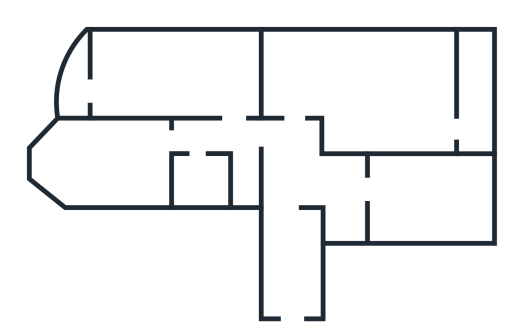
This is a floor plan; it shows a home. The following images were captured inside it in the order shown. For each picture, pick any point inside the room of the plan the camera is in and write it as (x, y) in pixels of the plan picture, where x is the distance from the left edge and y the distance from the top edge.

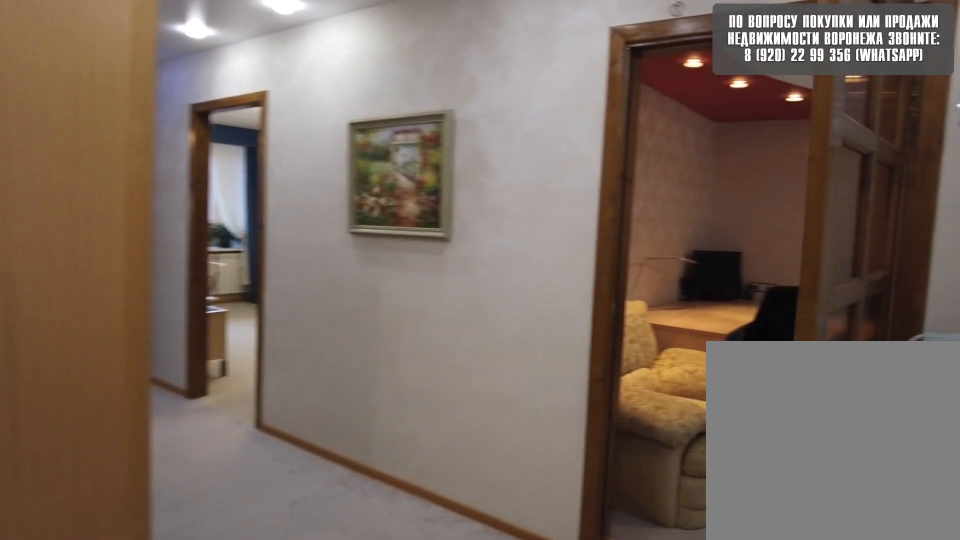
(301, 182)
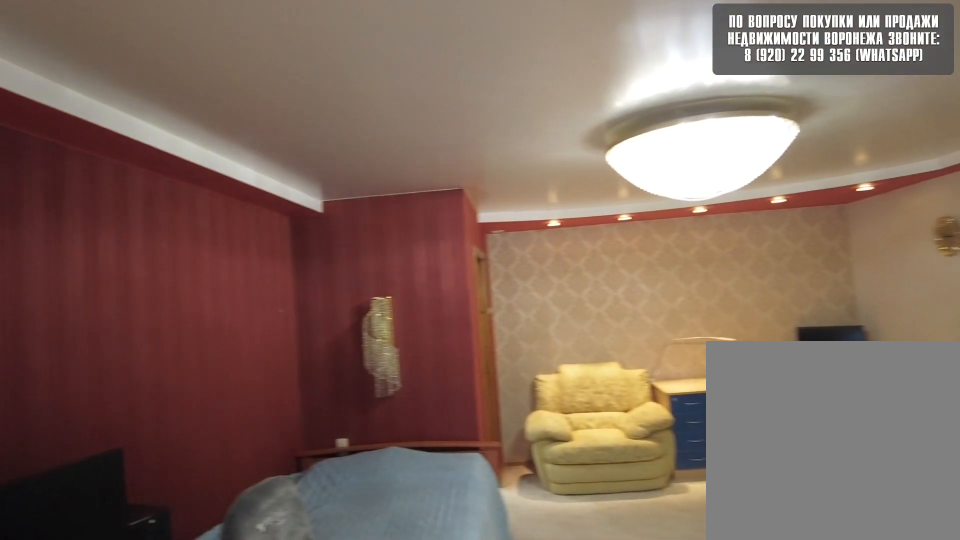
(333, 83)
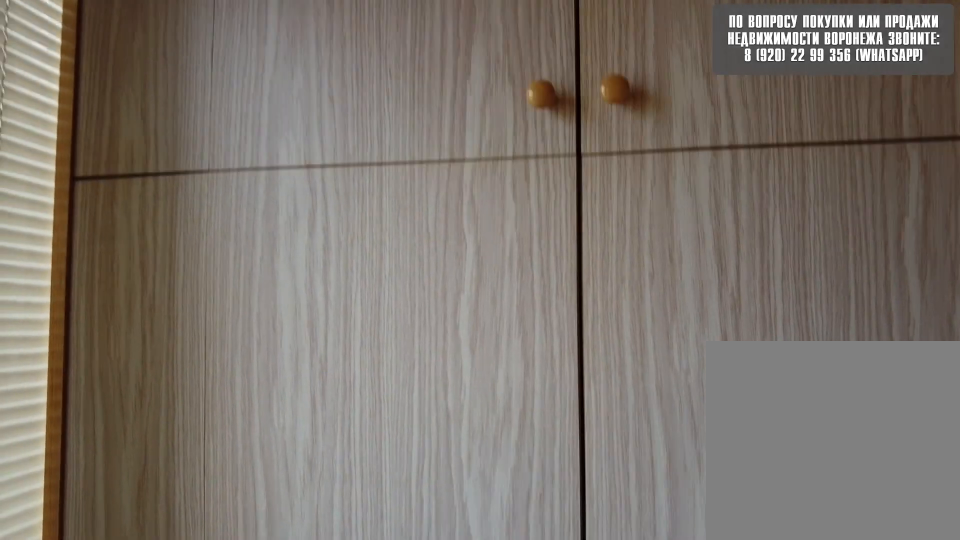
(485, 124)
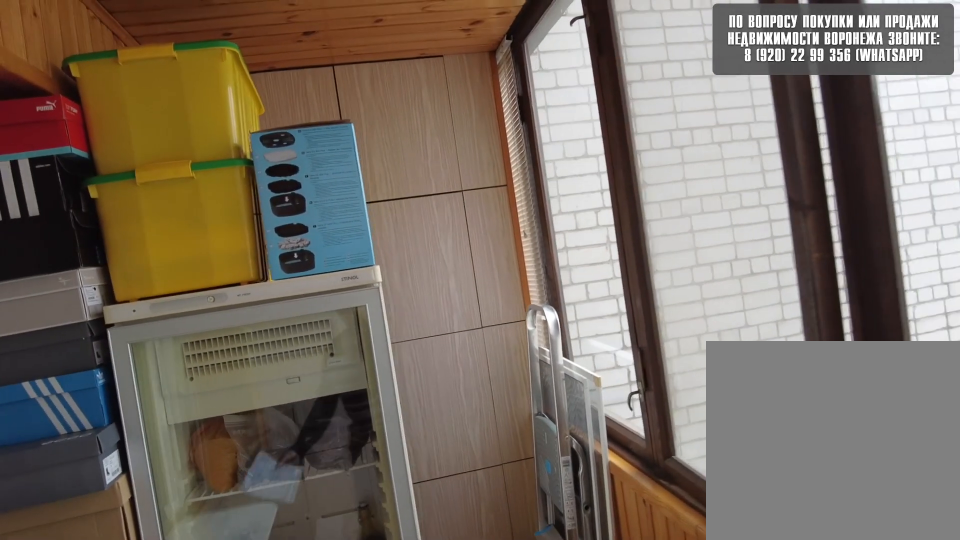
(485, 124)
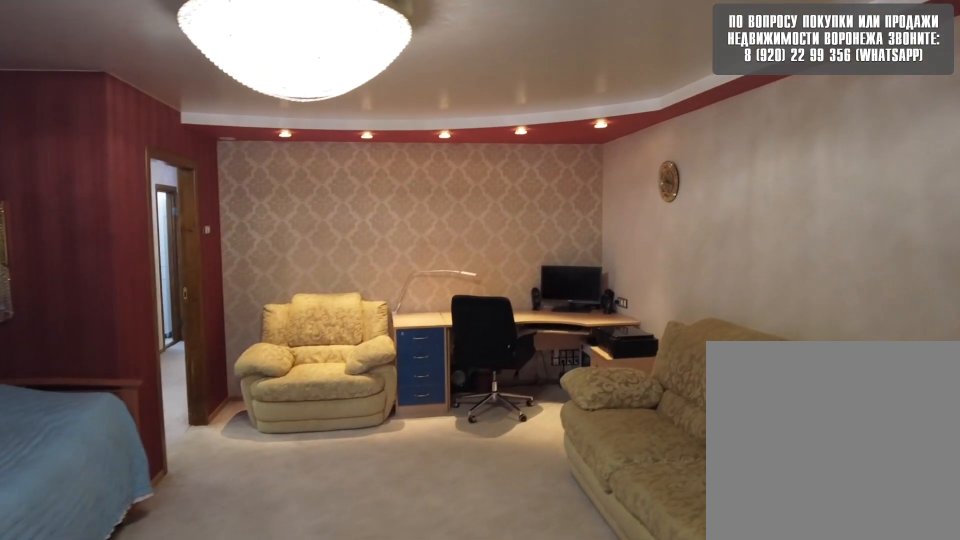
(404, 121)
